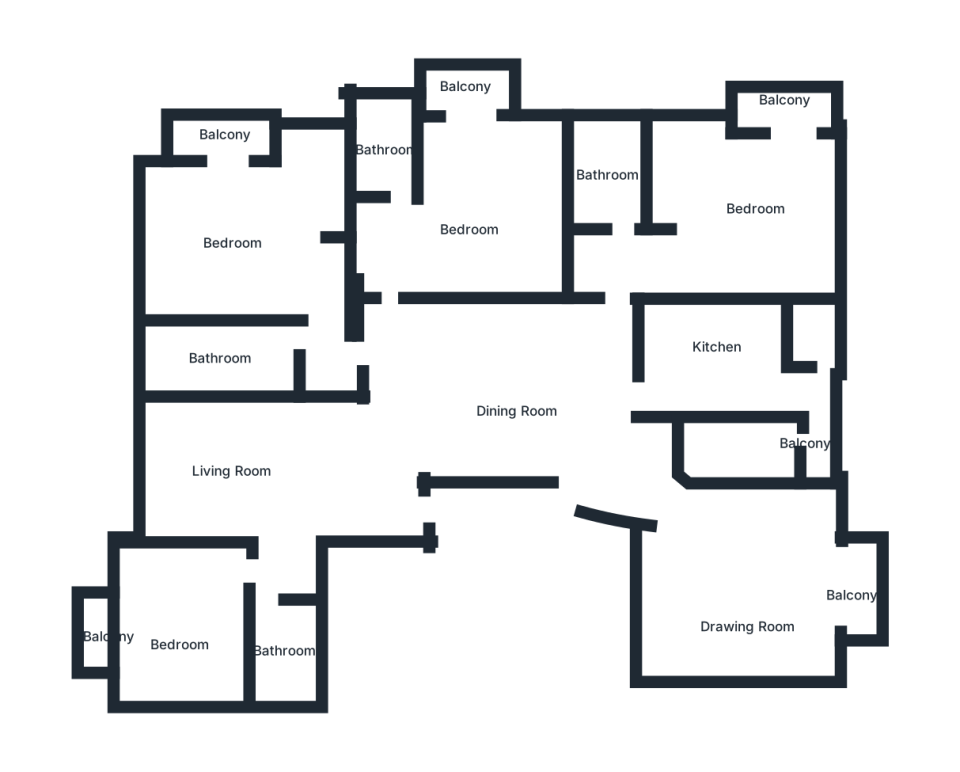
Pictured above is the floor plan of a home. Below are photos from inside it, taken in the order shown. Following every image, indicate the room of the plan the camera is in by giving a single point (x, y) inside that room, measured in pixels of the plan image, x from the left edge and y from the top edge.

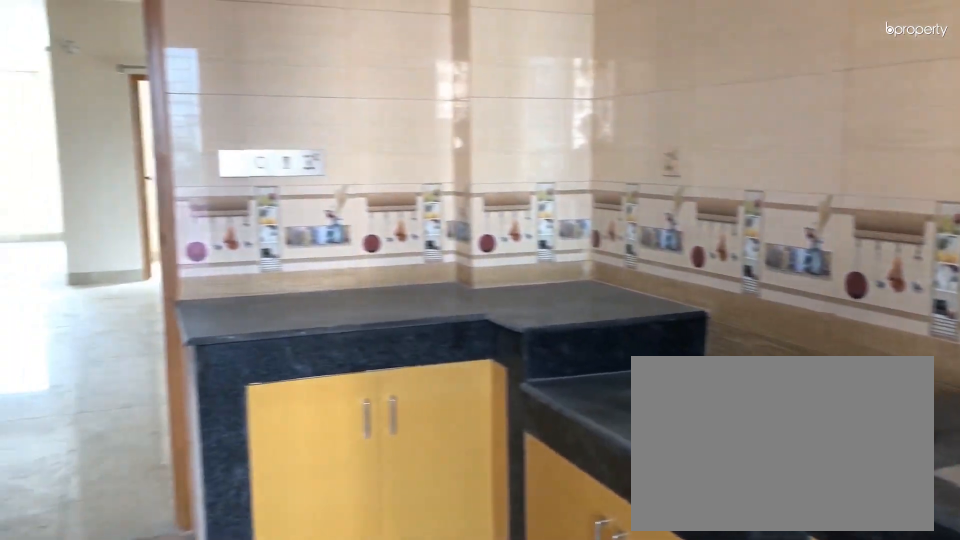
(711, 355)
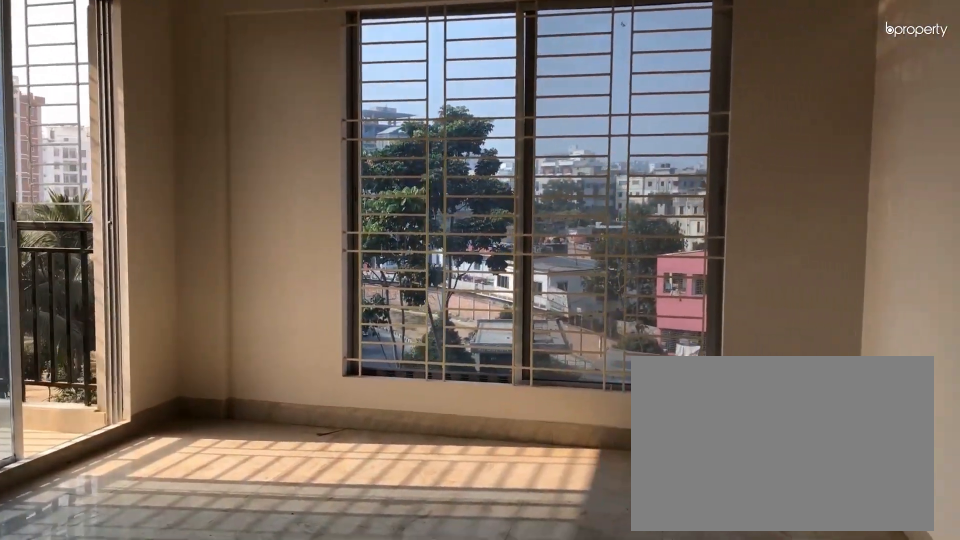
(759, 204)
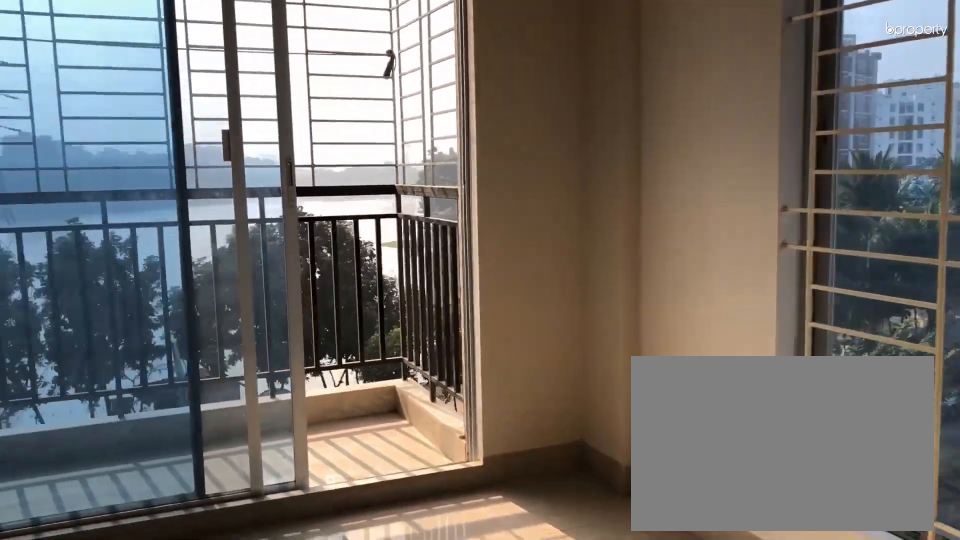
(759, 204)
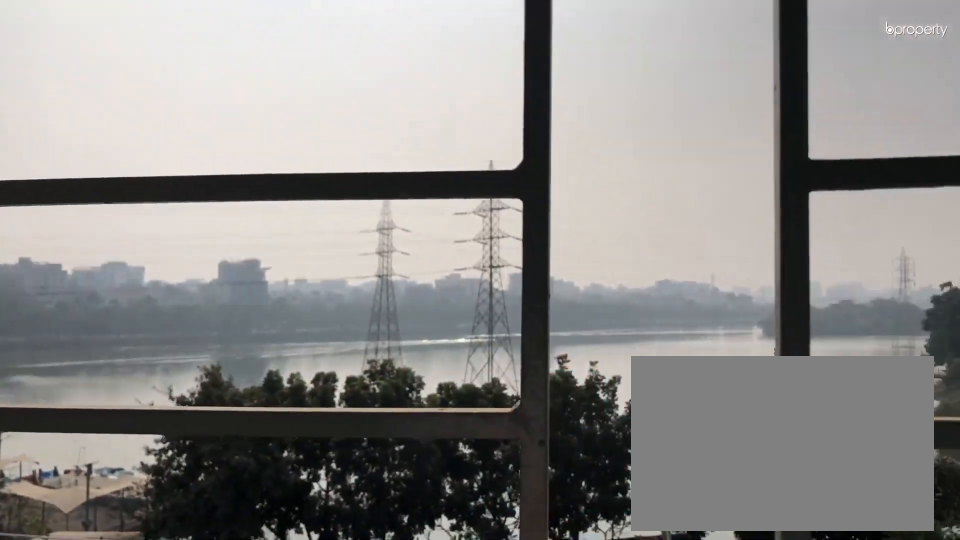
(793, 111)
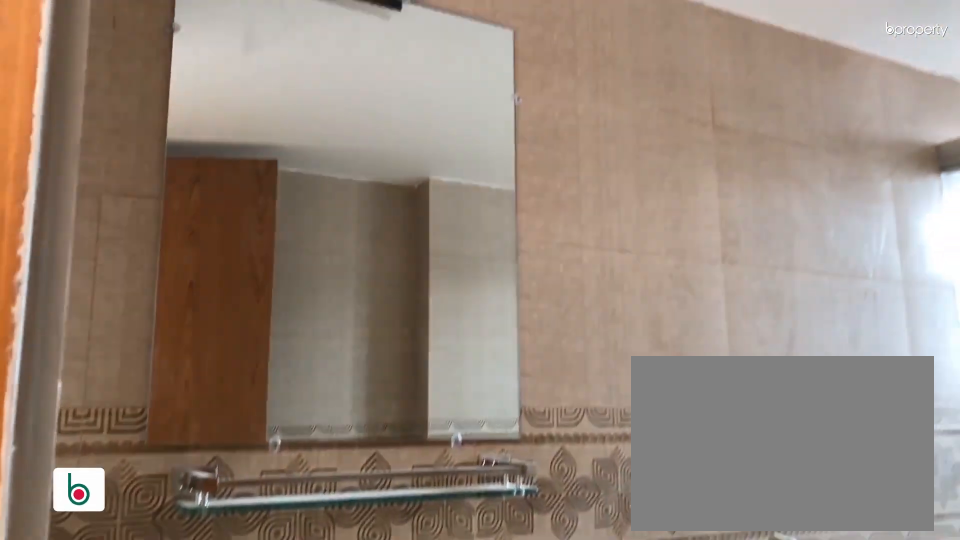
(615, 168)
